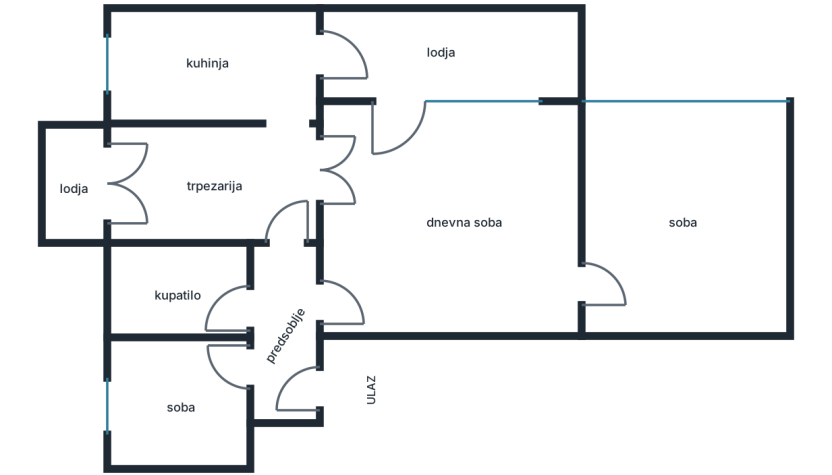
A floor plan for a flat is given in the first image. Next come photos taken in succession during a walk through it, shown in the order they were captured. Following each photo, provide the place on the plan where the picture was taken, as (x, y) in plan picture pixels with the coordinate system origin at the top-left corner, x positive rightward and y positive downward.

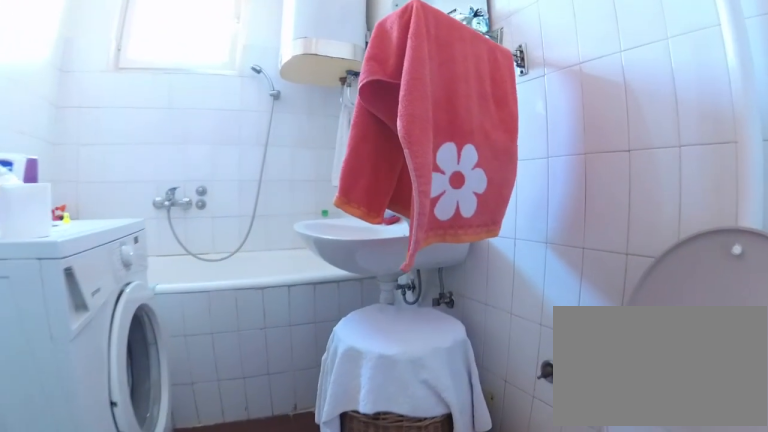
(262, 291)
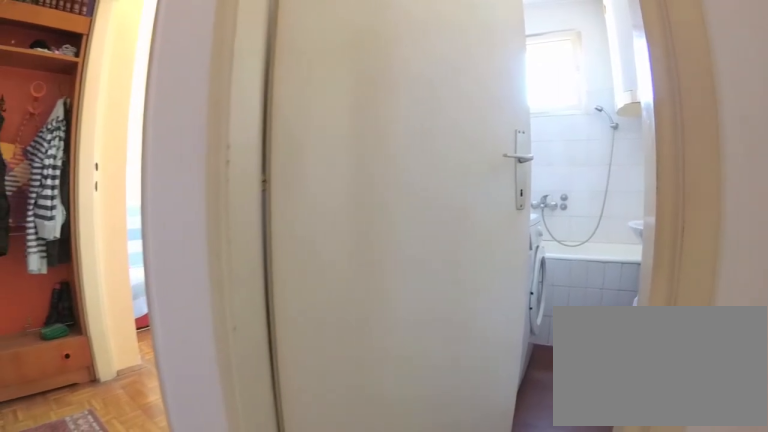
(276, 285)
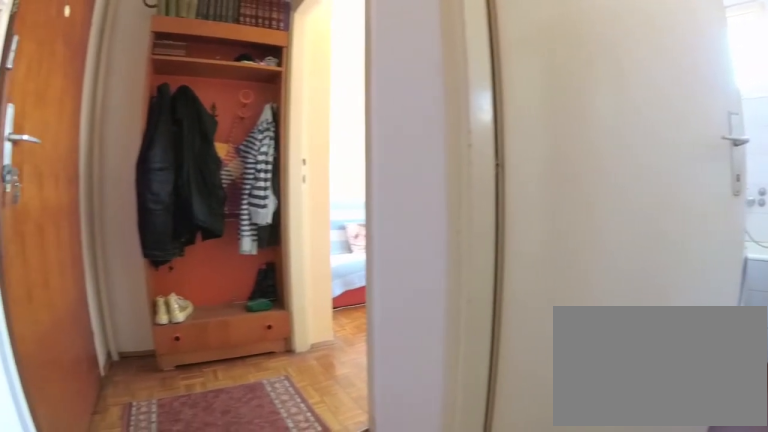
(282, 270)
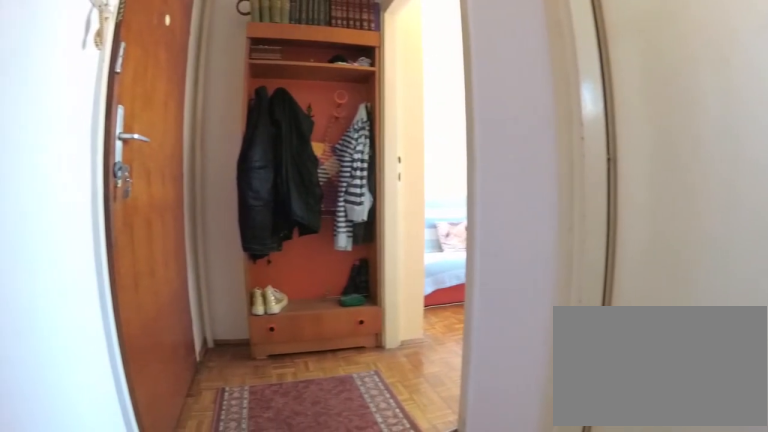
(284, 269)
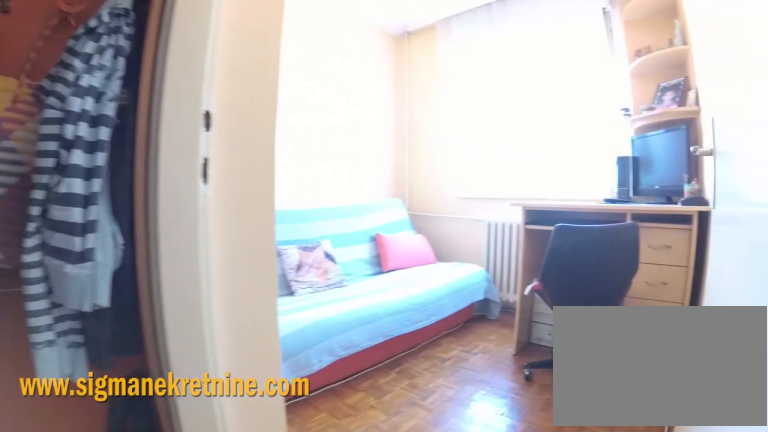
(291, 361)
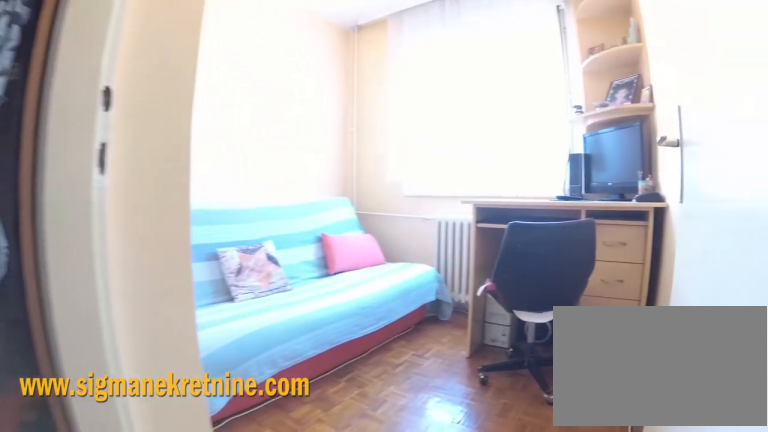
(292, 366)
